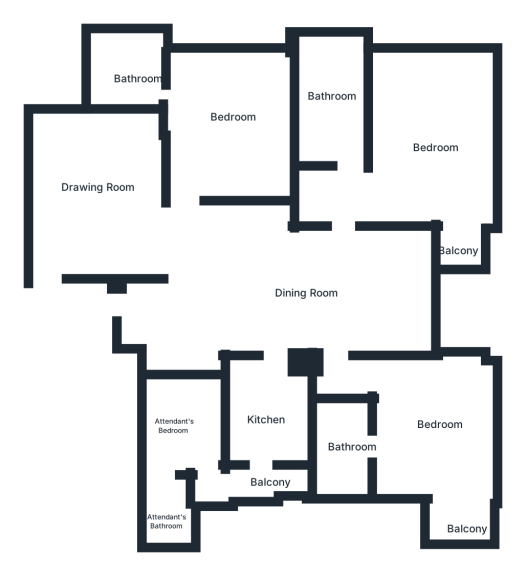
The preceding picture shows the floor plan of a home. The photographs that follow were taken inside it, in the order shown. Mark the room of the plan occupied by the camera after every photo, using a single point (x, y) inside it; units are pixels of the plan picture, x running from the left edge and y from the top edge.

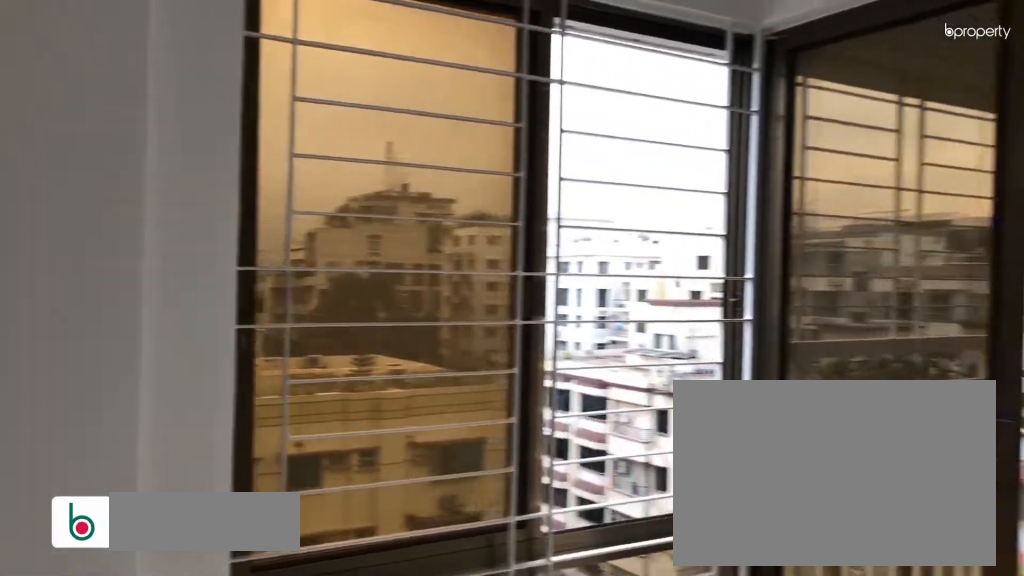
(430, 136)
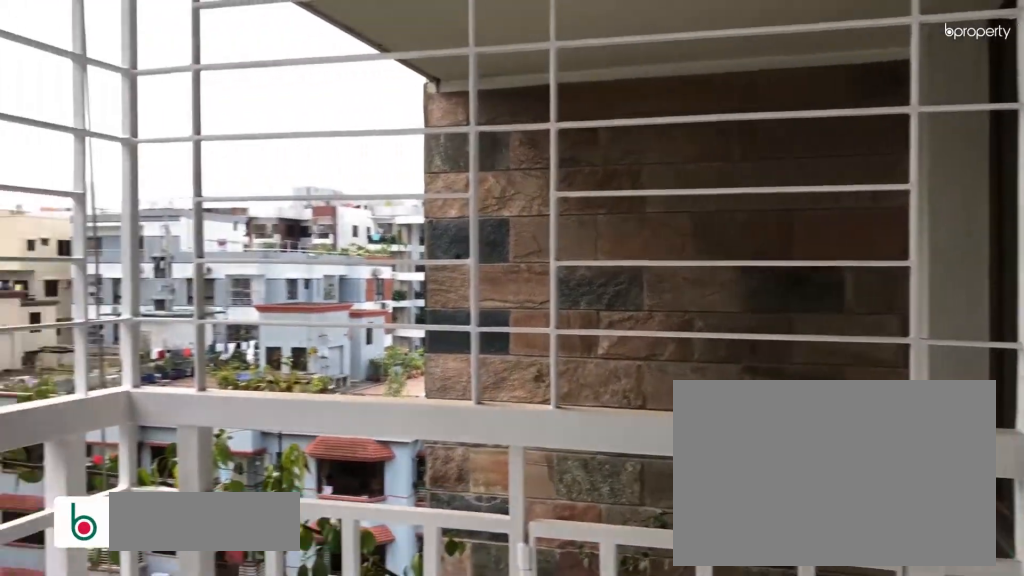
(462, 231)
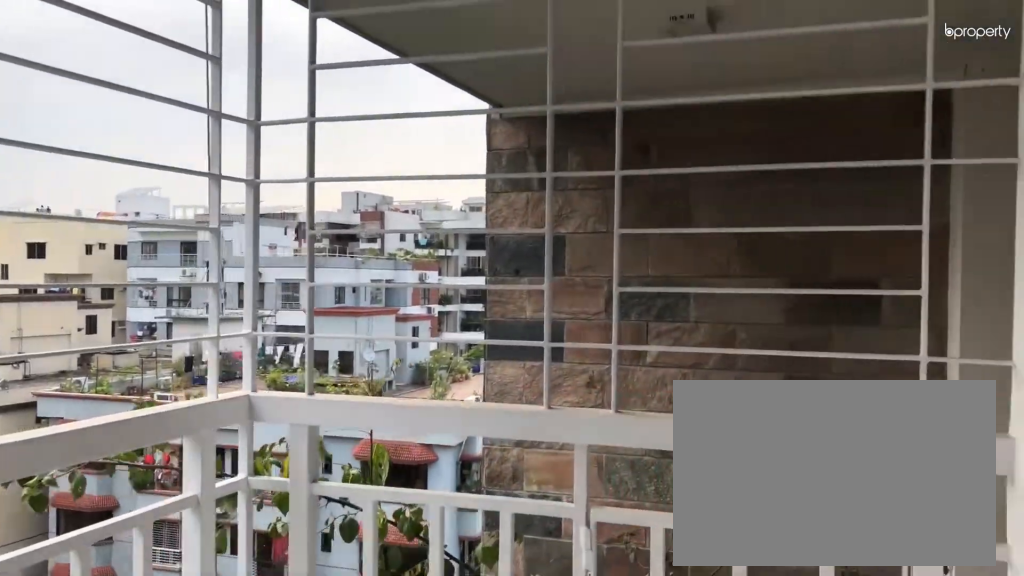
(462, 231)
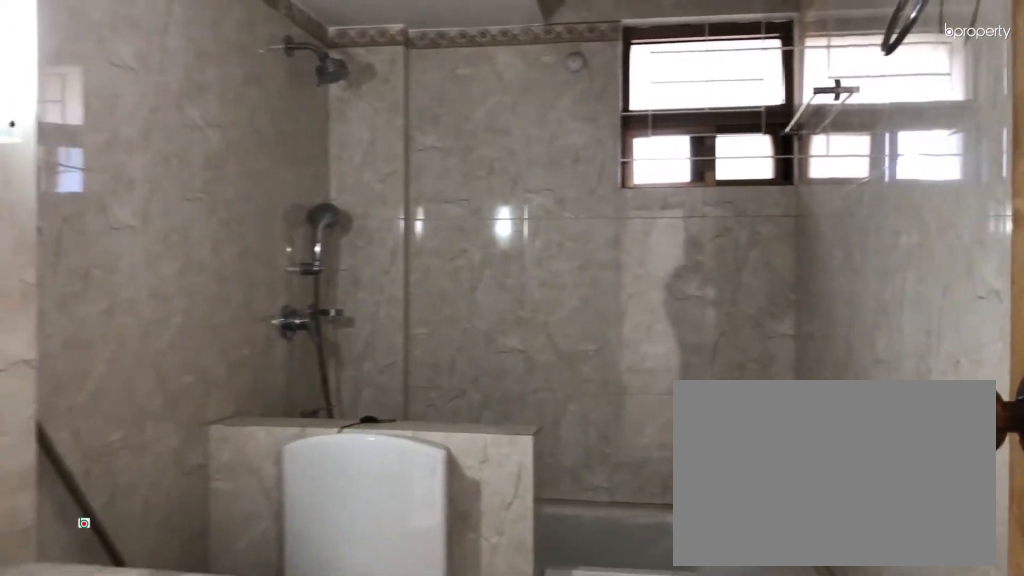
(338, 107)
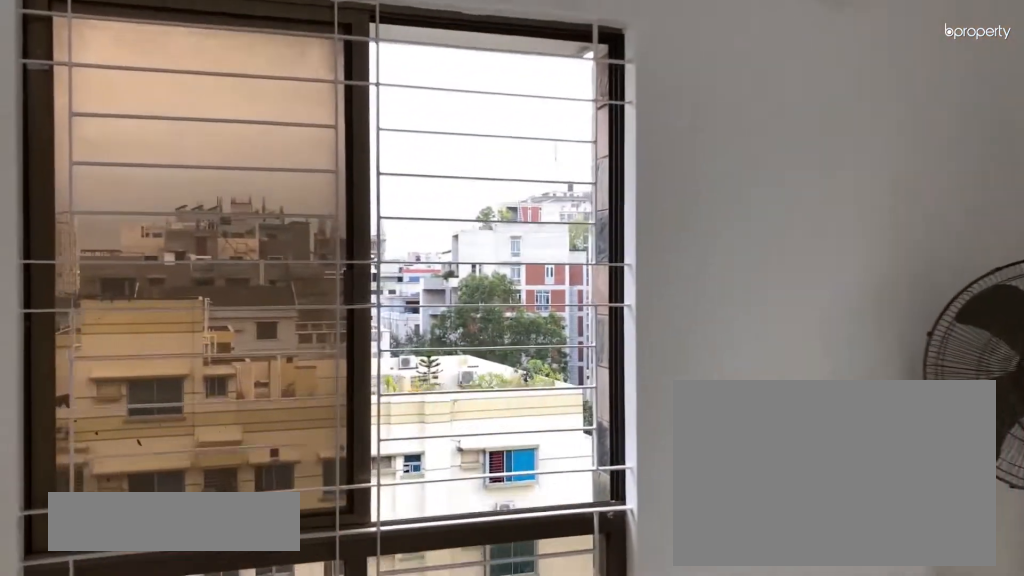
(448, 445)
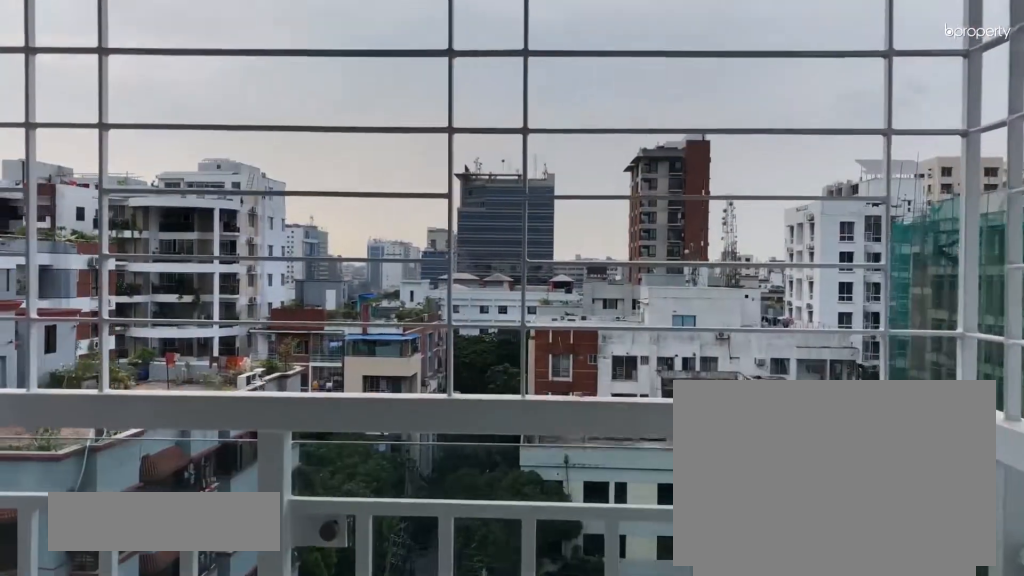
(462, 505)
